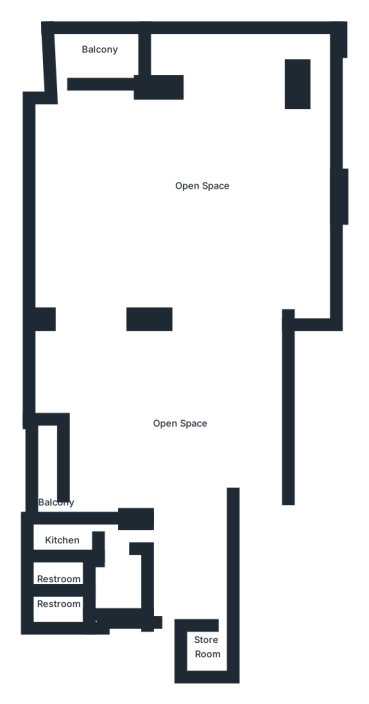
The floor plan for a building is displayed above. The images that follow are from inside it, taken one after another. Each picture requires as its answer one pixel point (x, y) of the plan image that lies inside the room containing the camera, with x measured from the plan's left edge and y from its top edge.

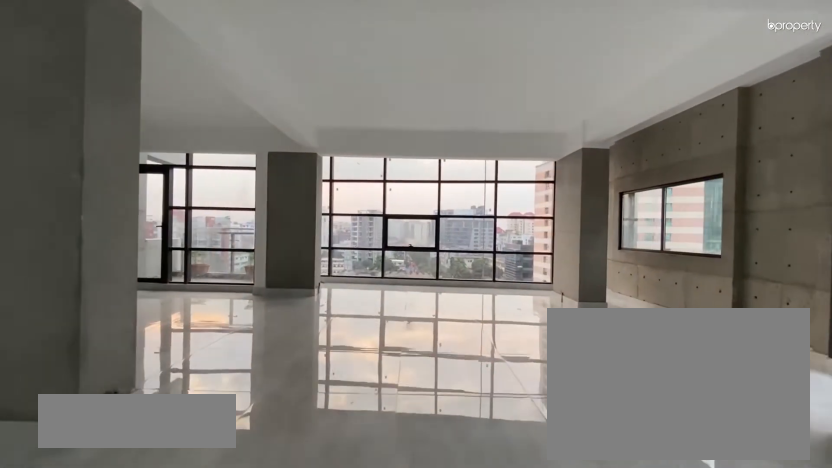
(212, 290)
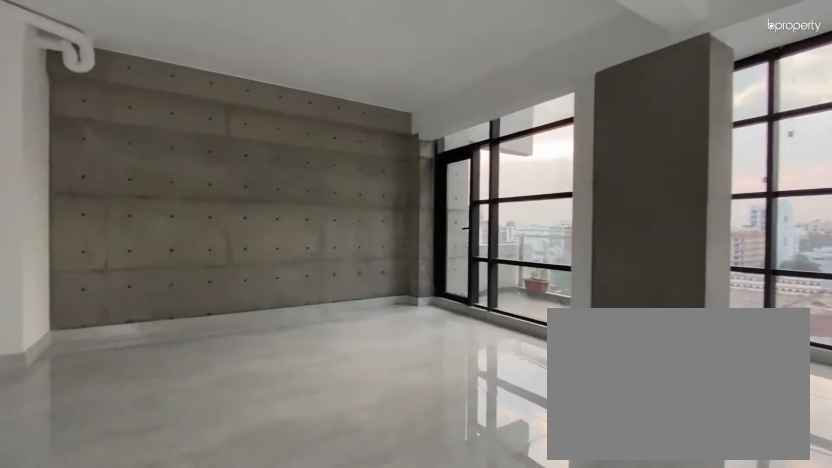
(212, 290)
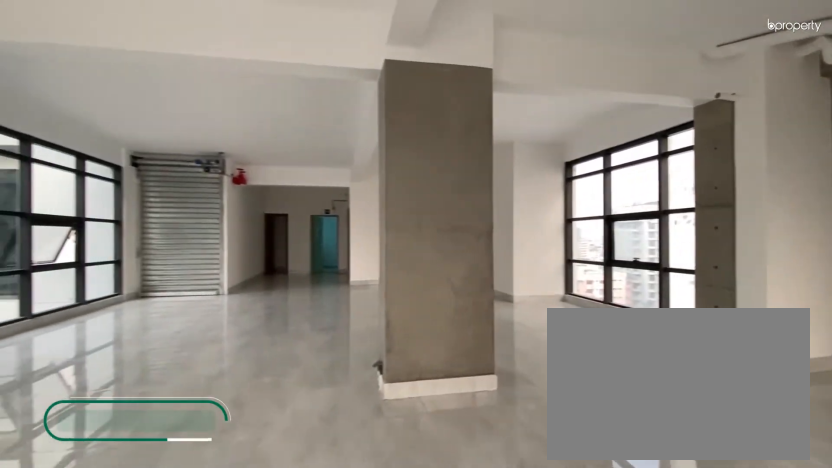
(212, 290)
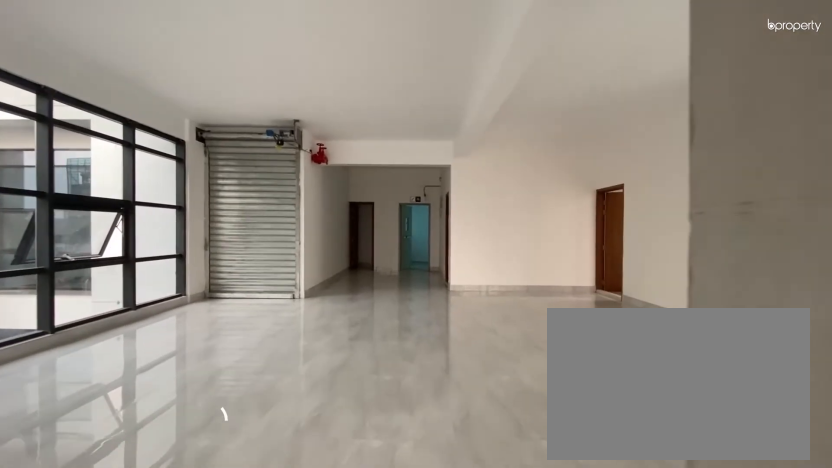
(164, 397)
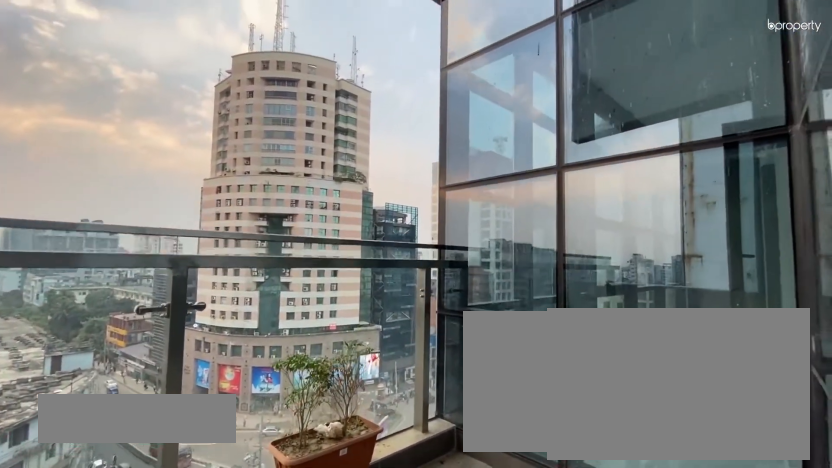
(87, 55)
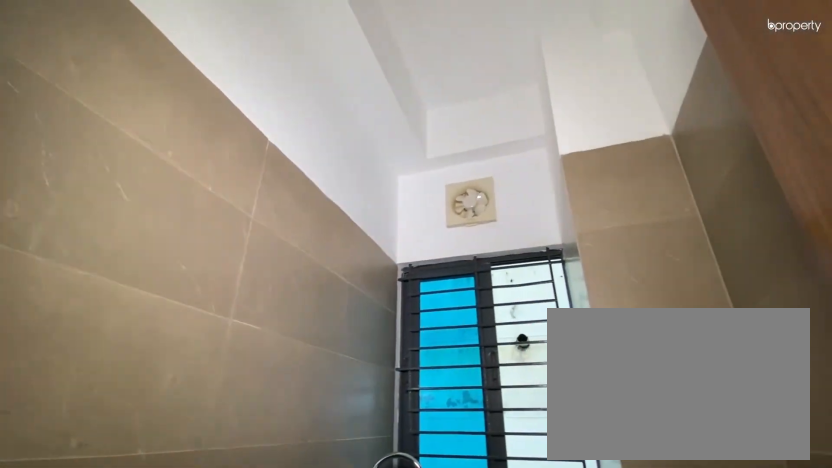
(74, 531)
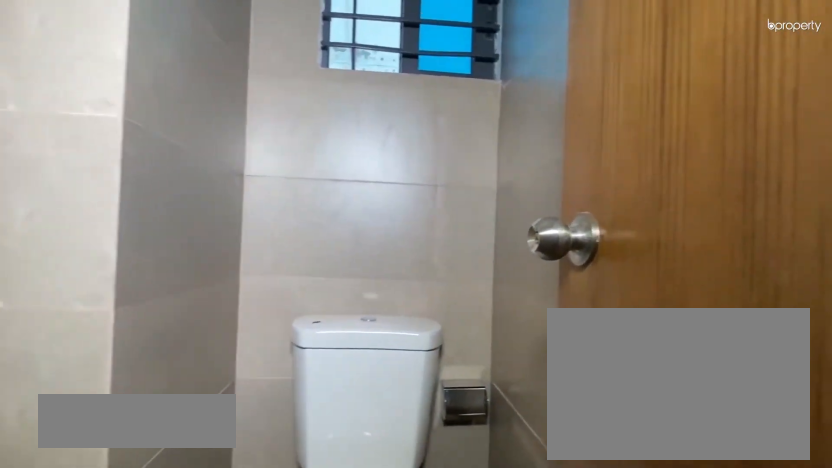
(58, 608)
